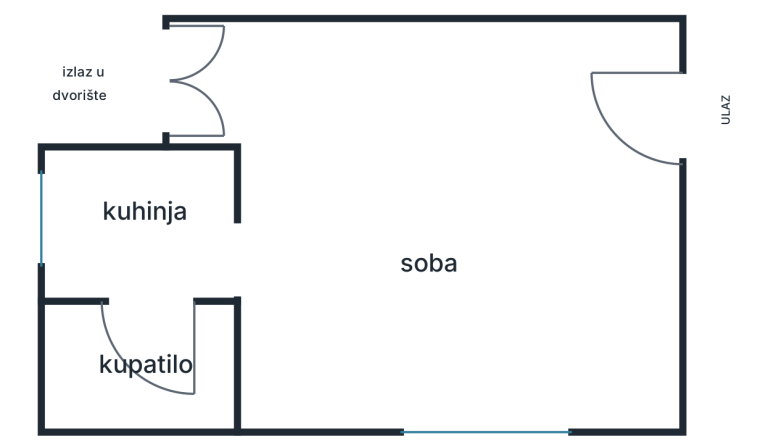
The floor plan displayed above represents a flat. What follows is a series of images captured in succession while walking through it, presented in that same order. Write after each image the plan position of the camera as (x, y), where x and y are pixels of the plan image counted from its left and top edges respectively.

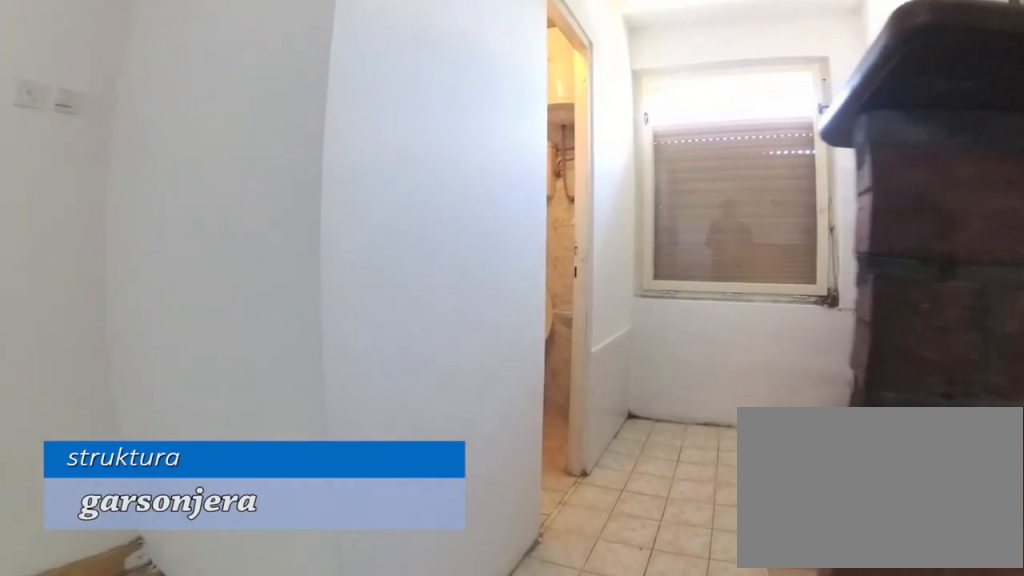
(280, 247)
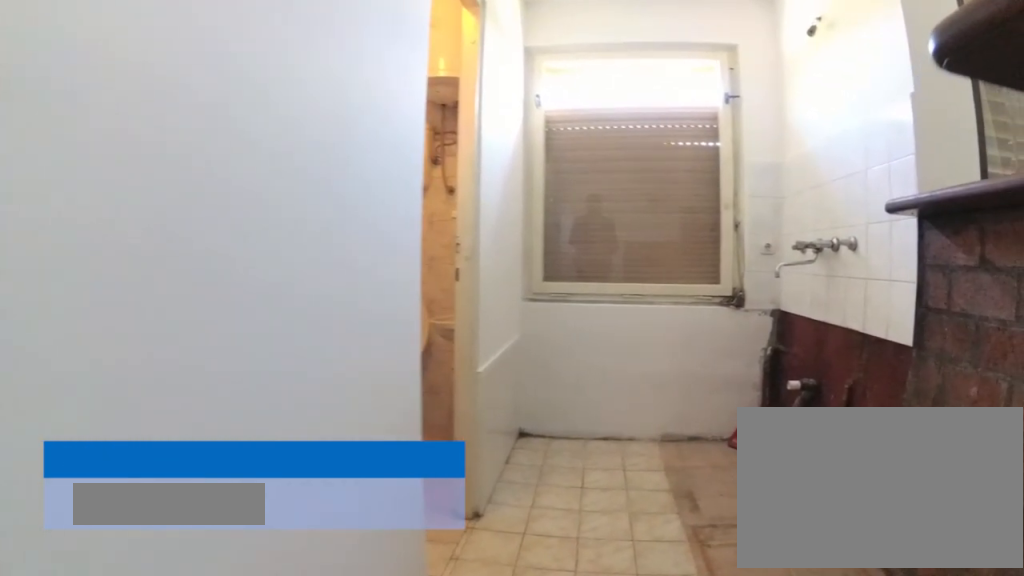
(250, 251)
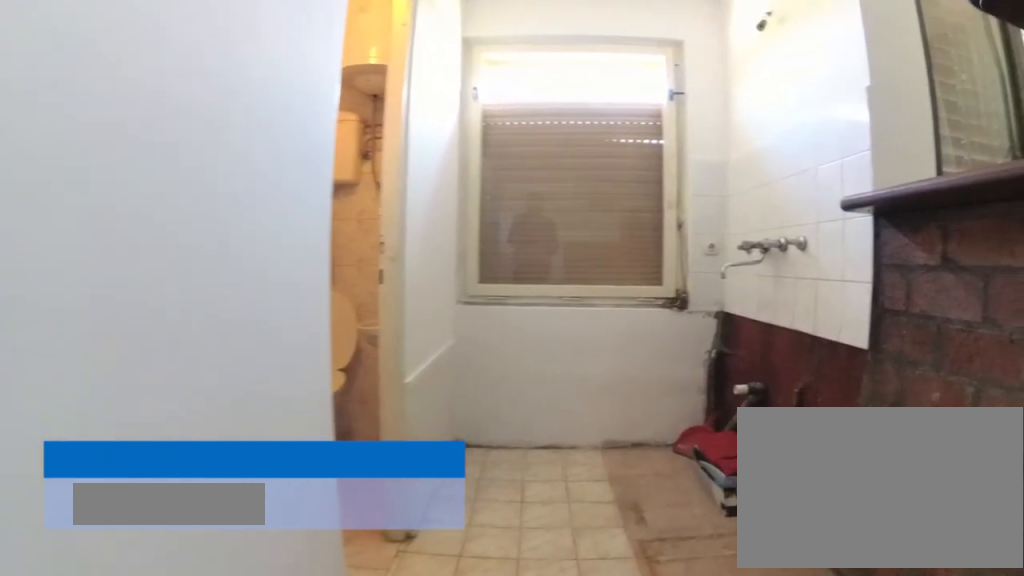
(246, 254)
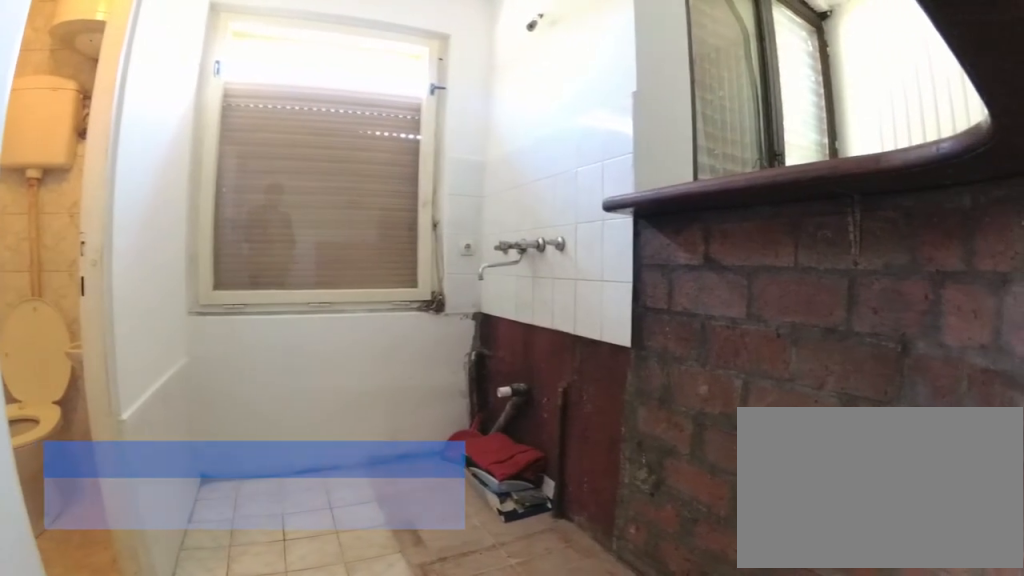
(235, 261)
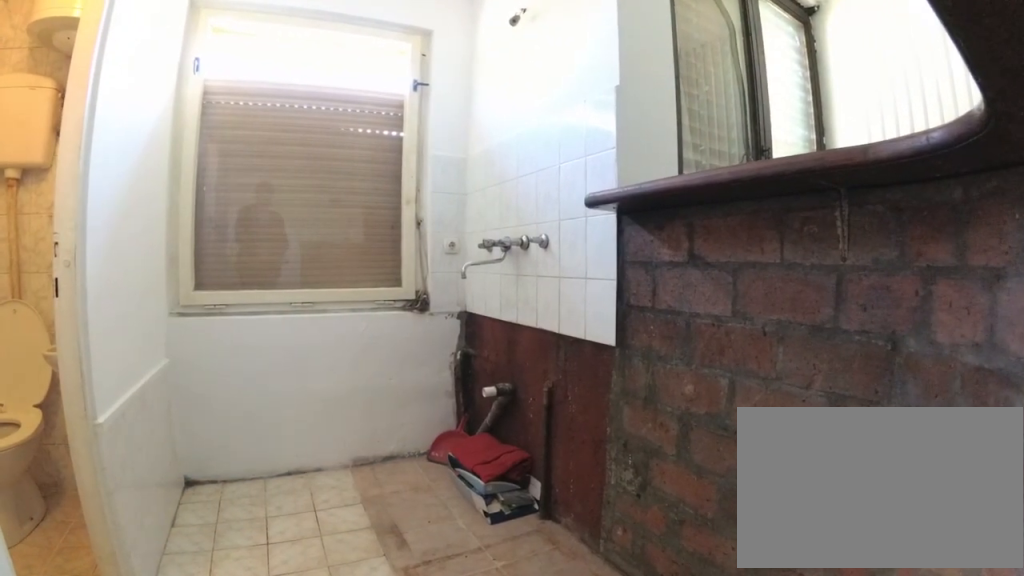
(235, 261)
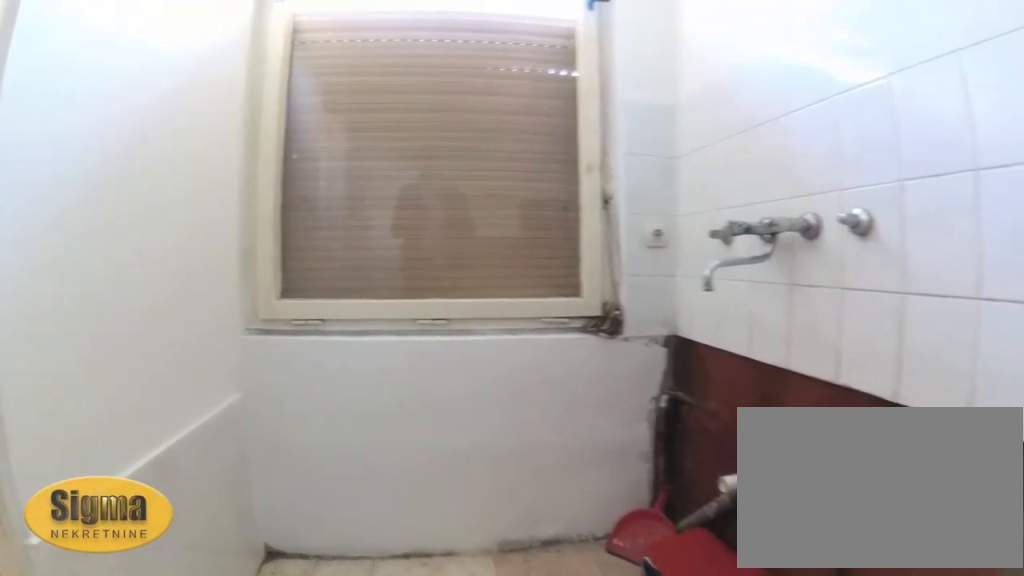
(197, 254)
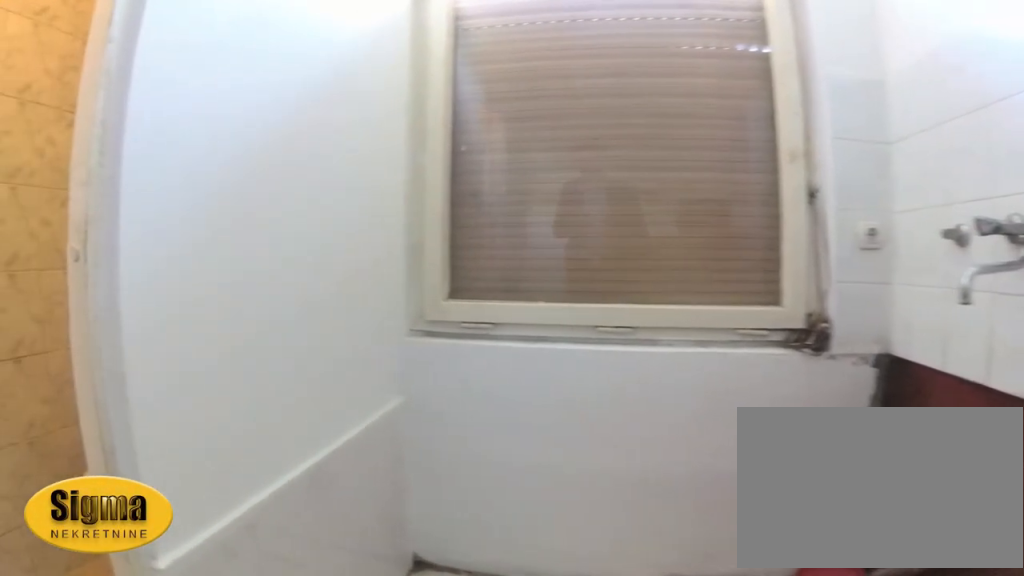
(196, 257)
